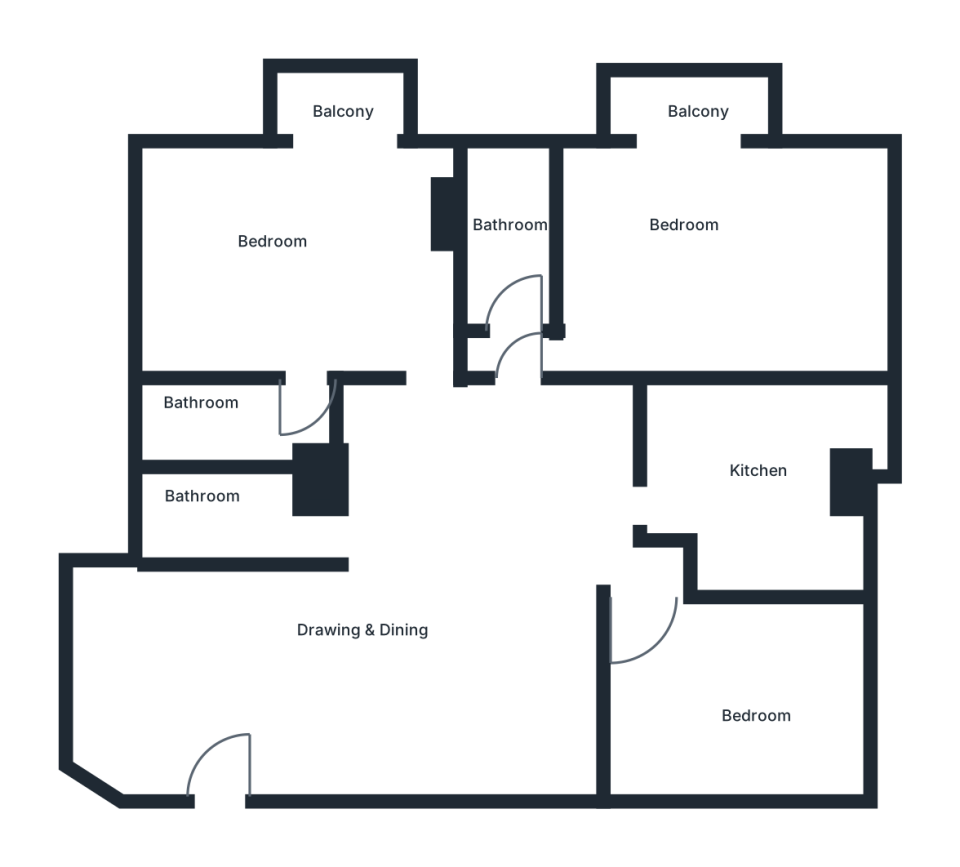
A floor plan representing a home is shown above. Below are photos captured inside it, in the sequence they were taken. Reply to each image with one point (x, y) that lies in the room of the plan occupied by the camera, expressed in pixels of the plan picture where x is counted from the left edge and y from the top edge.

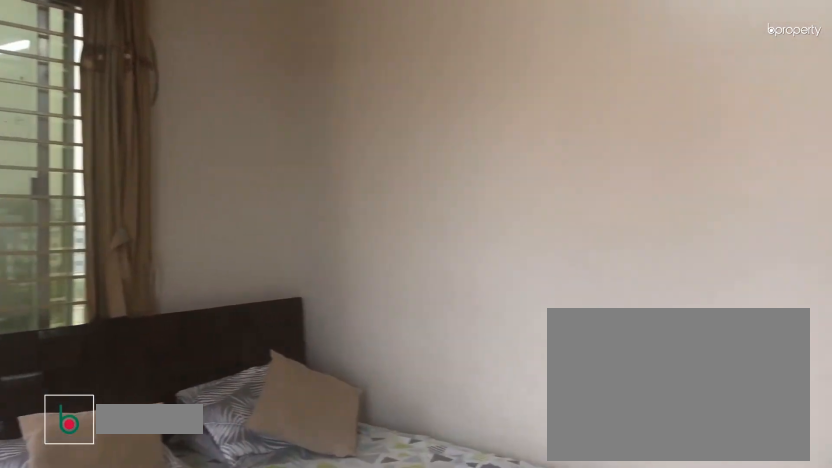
(712, 267)
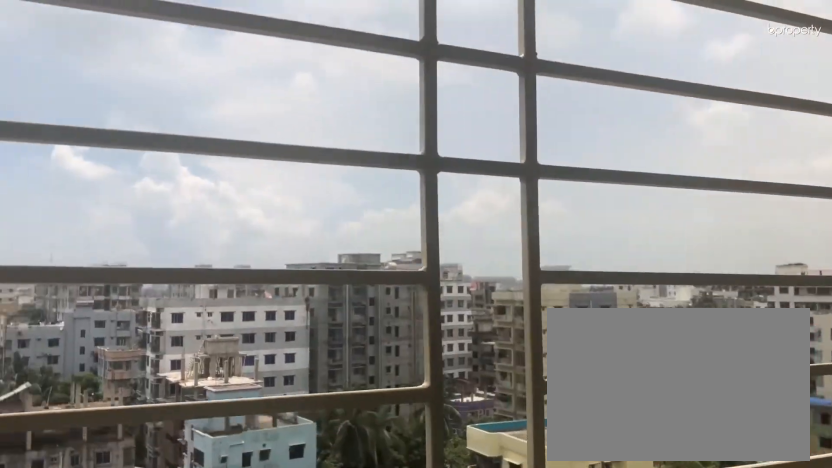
(692, 113)
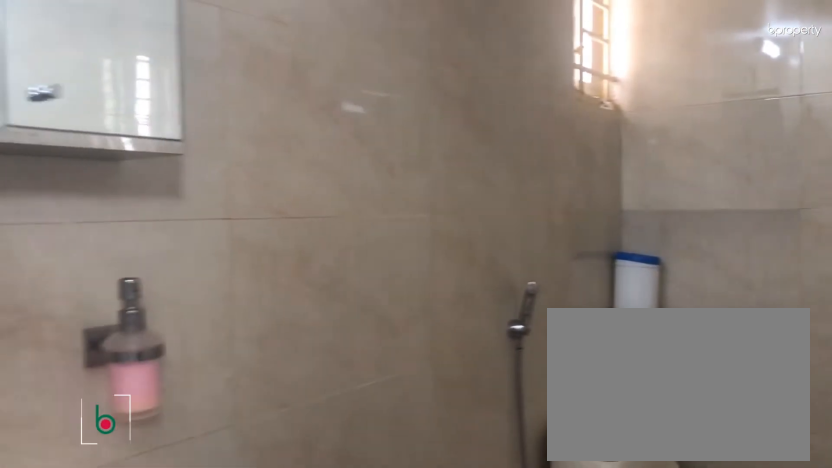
(512, 234)
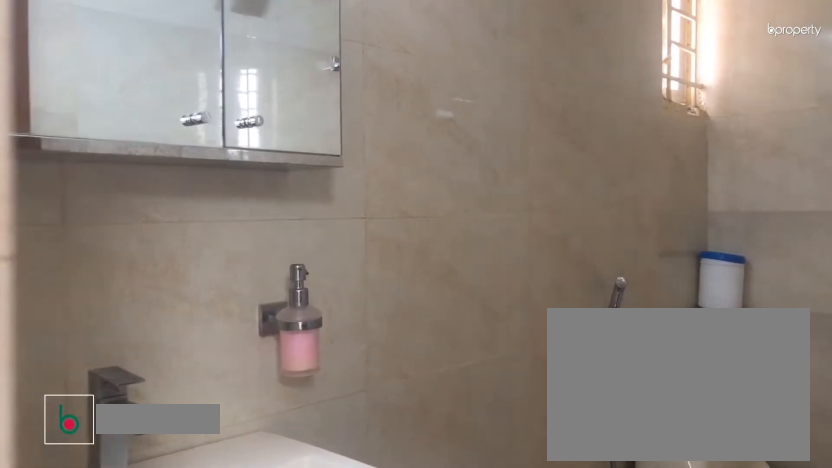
(512, 234)
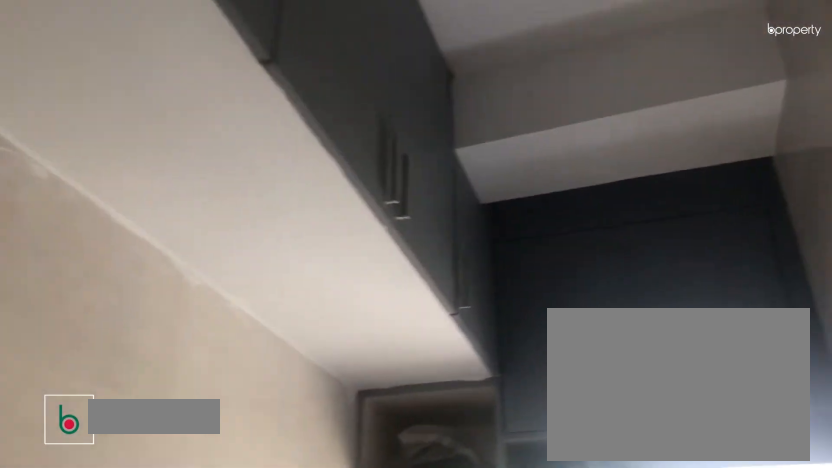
(756, 504)
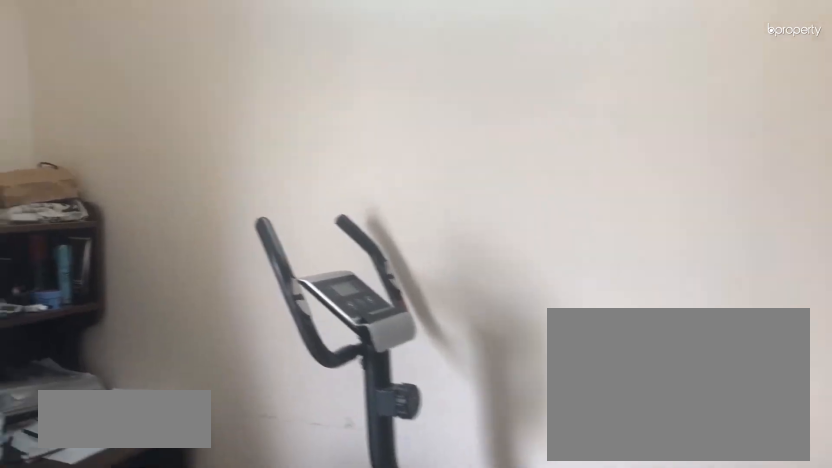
(742, 677)
